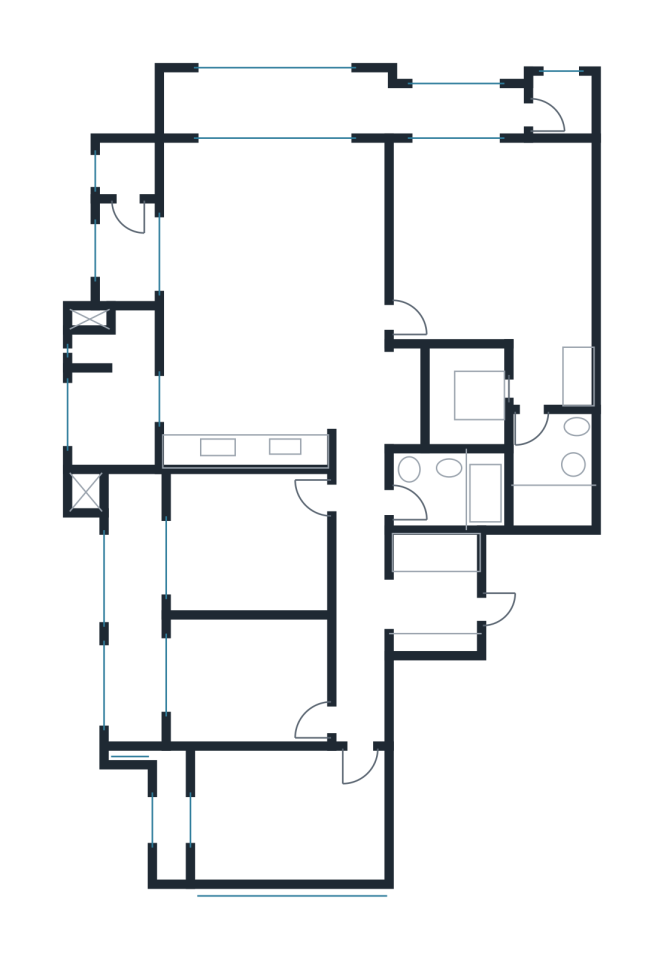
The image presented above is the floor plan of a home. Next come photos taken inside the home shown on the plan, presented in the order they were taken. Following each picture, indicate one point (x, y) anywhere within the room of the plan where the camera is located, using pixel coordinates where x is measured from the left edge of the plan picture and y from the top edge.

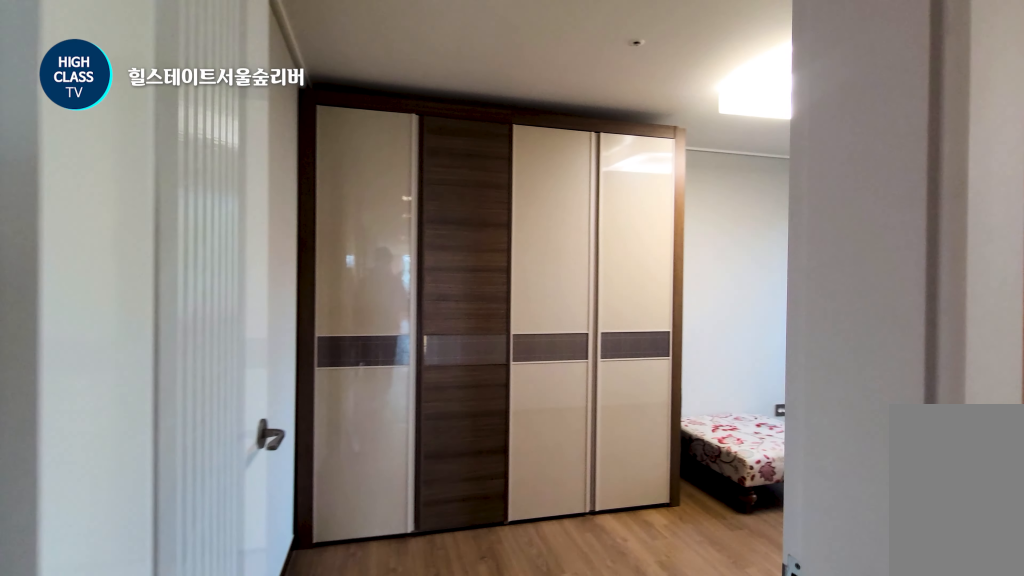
(359, 592)
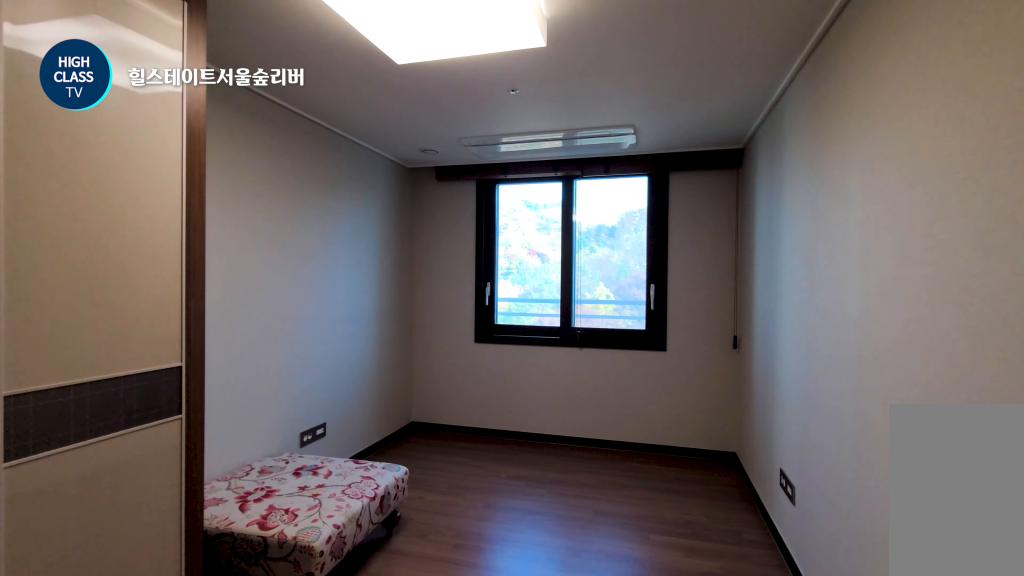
(267, 817)
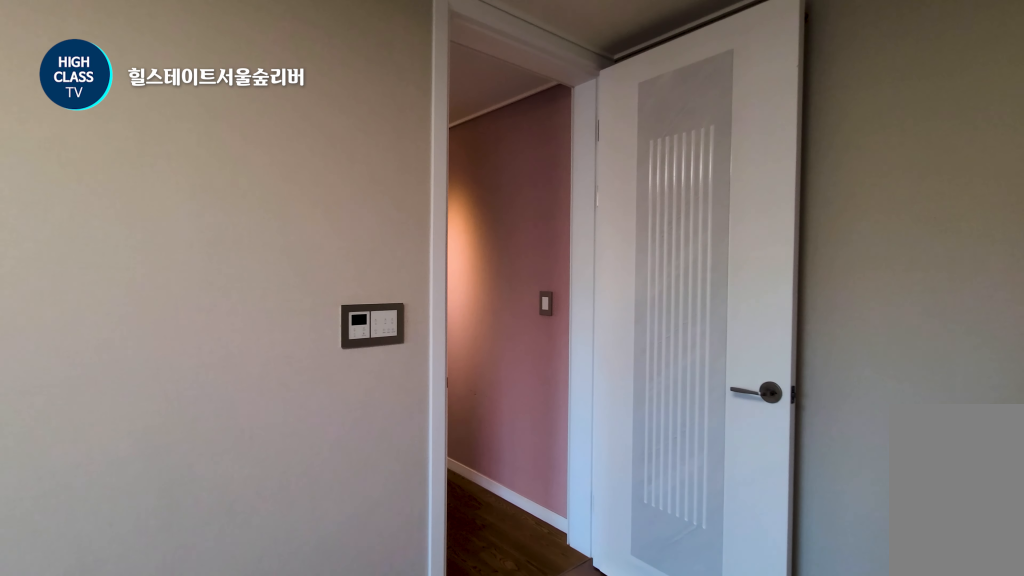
(267, 817)
